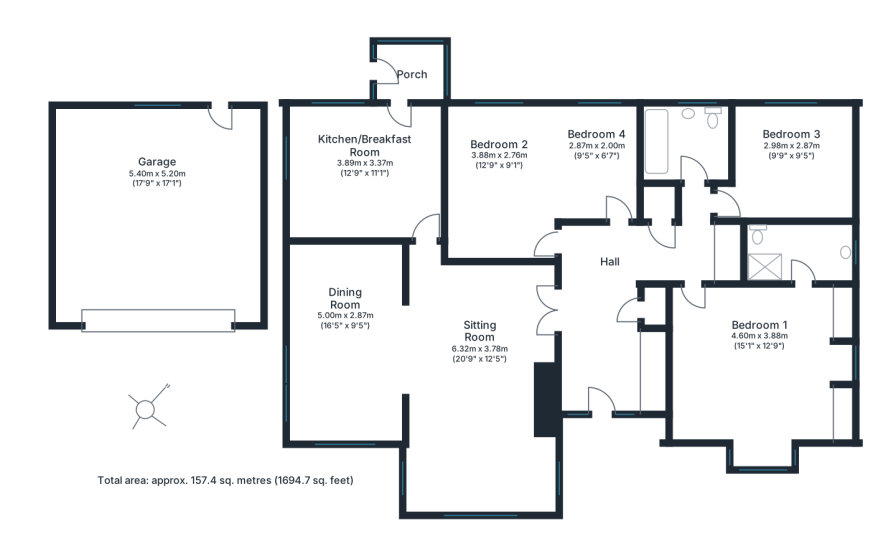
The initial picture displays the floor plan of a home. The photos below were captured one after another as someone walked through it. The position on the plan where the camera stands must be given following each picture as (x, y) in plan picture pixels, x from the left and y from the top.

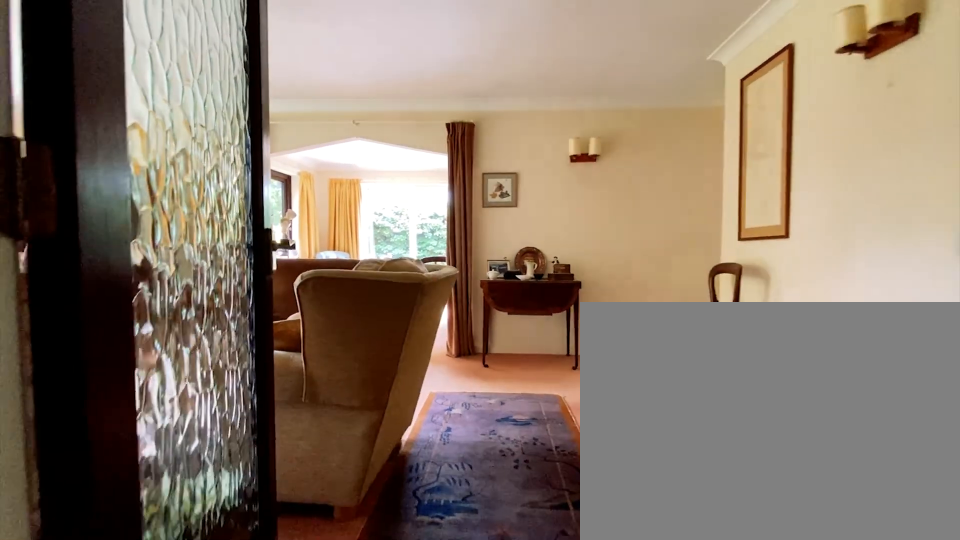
(569, 308)
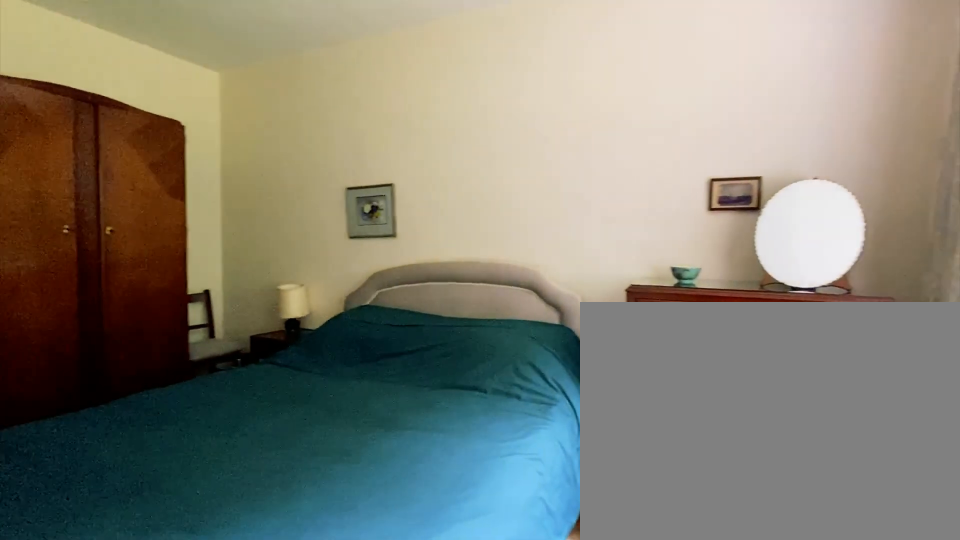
(498, 209)
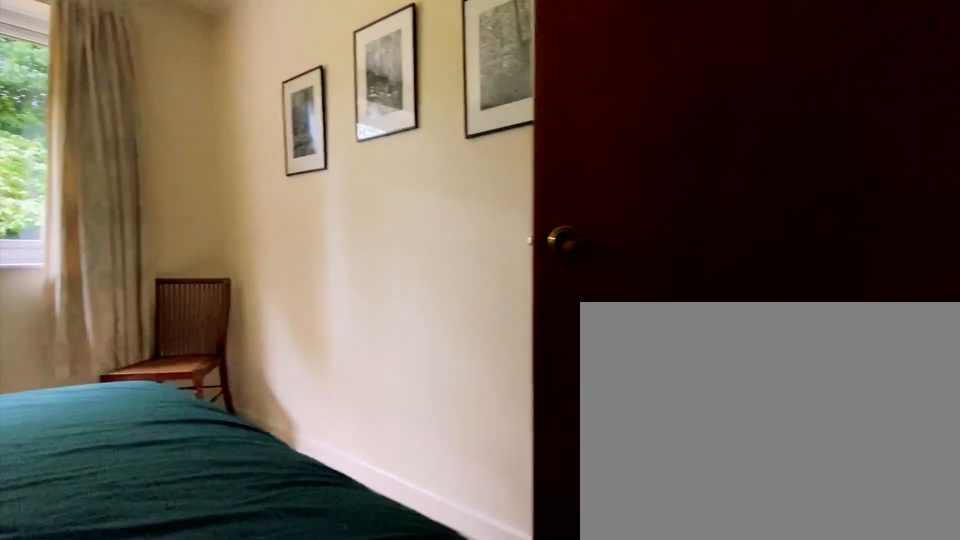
(521, 223)
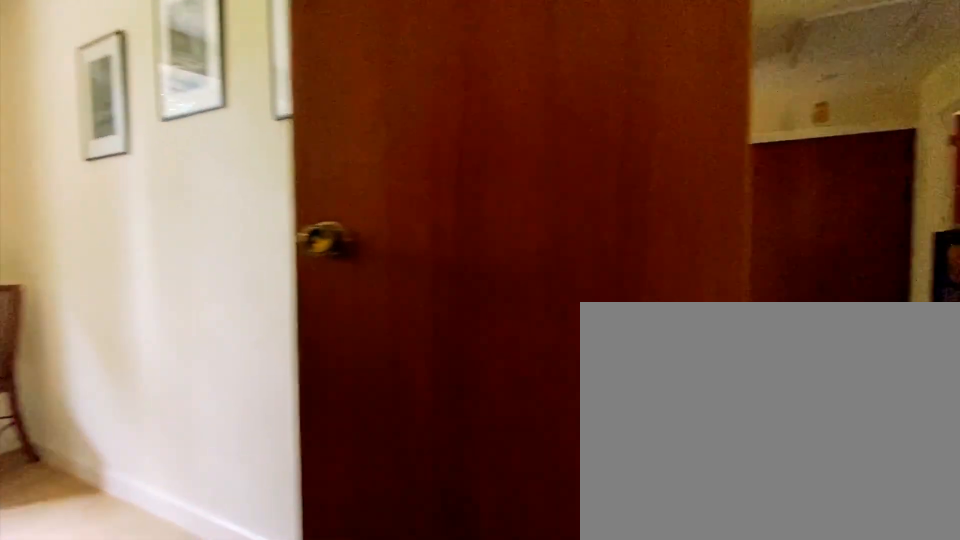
(529, 228)
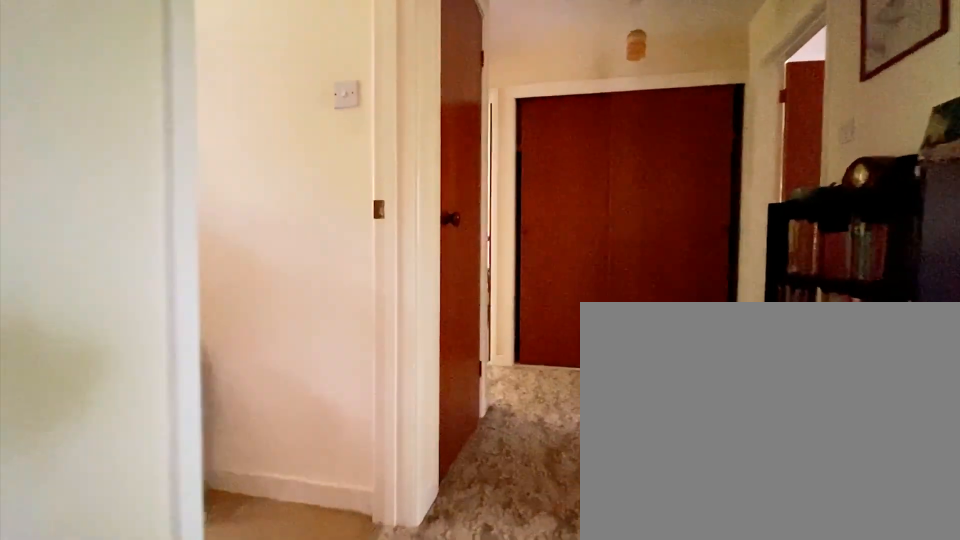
(583, 243)
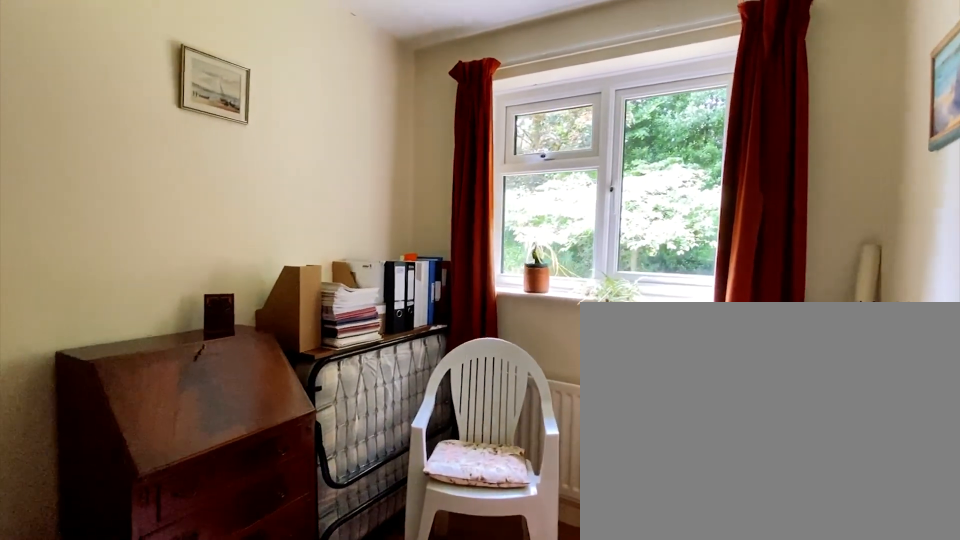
(596, 179)
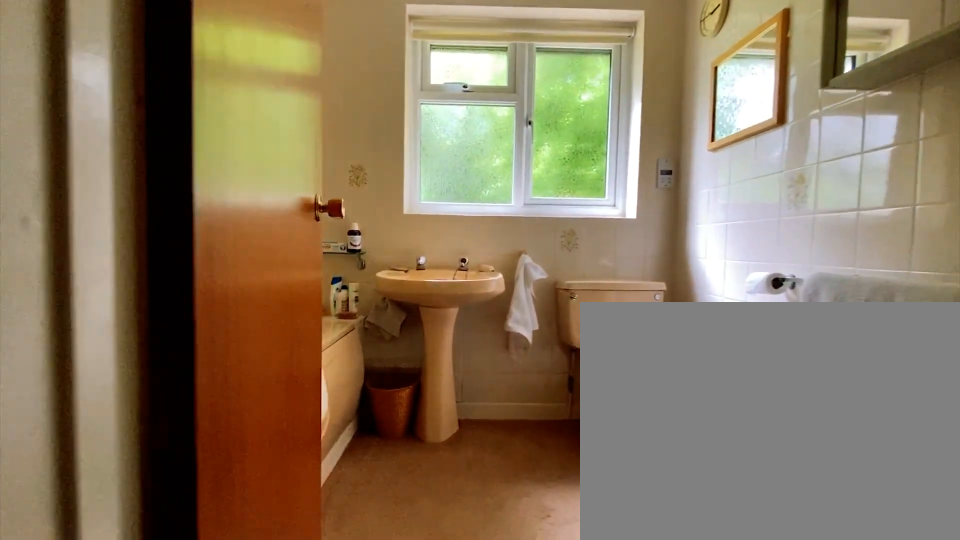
(695, 194)
